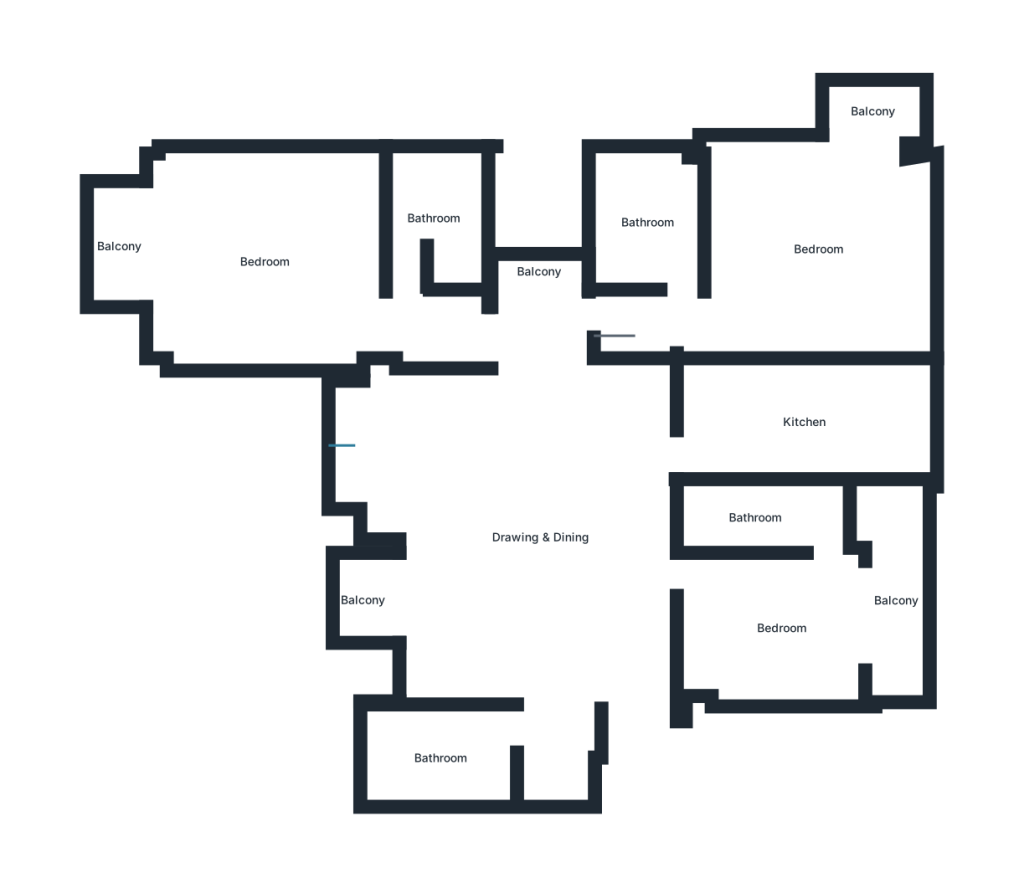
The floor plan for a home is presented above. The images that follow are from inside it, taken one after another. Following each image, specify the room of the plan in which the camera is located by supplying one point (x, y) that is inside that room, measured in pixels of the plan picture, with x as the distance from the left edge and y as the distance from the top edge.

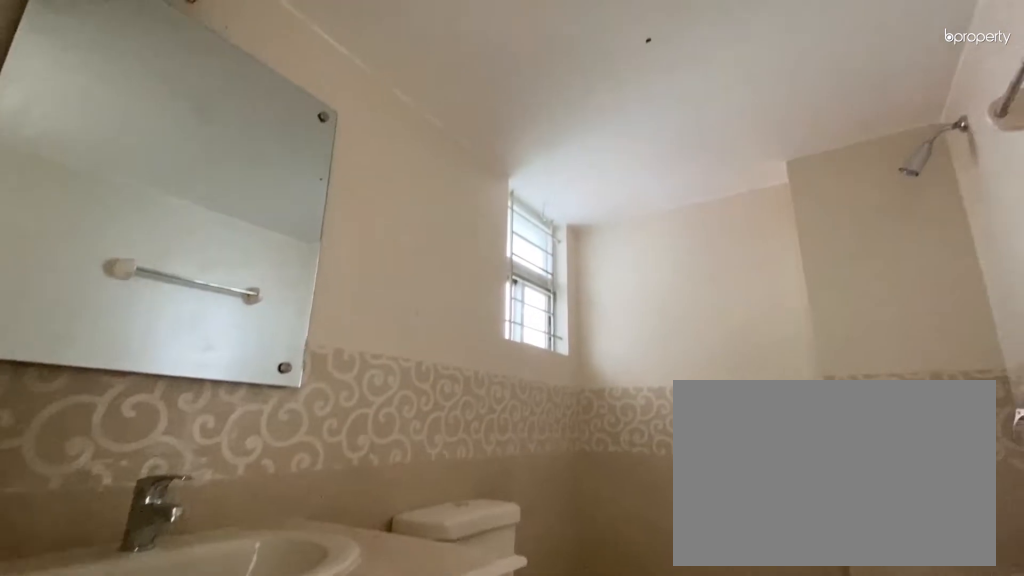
(649, 223)
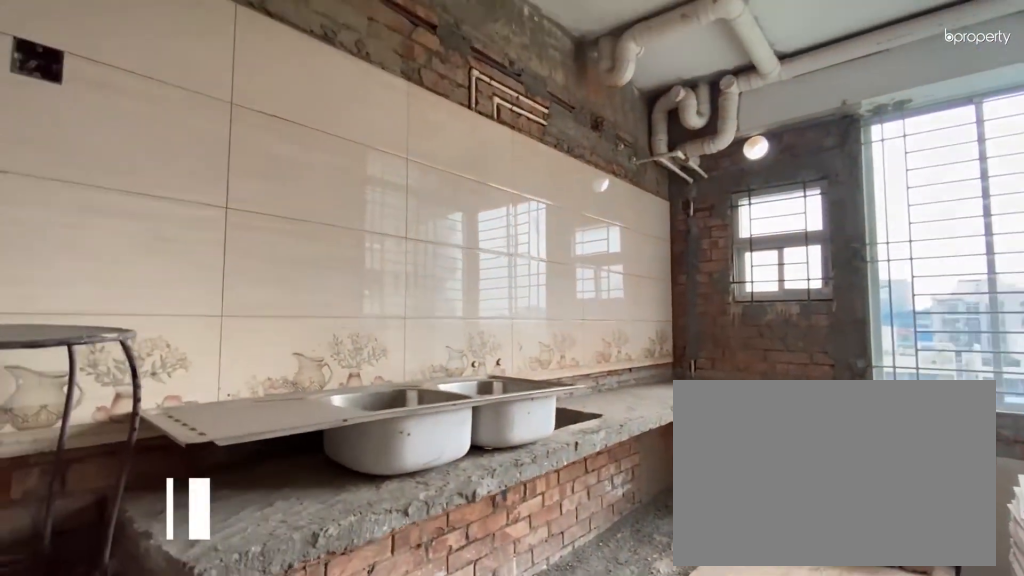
(804, 424)
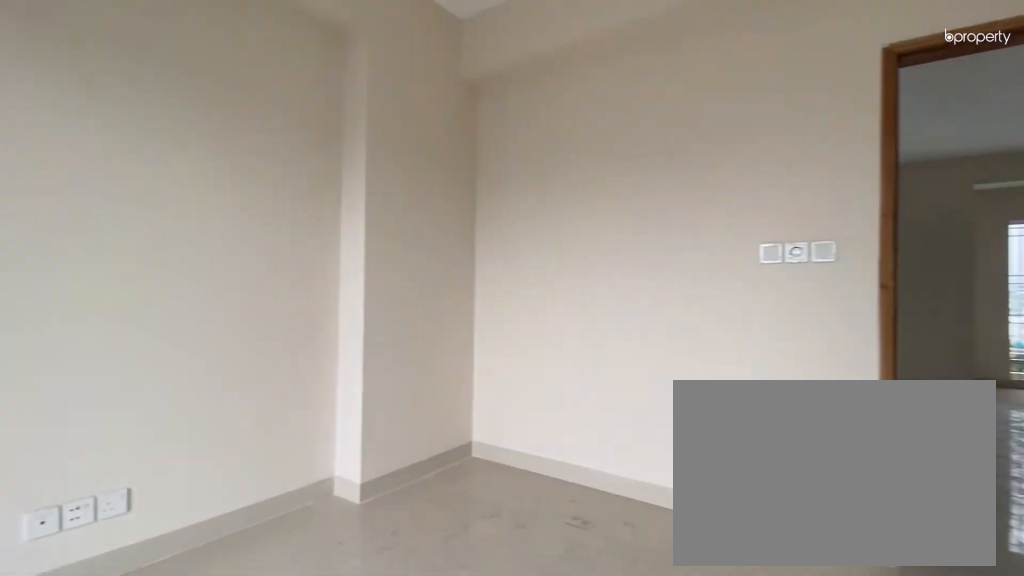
(783, 629)
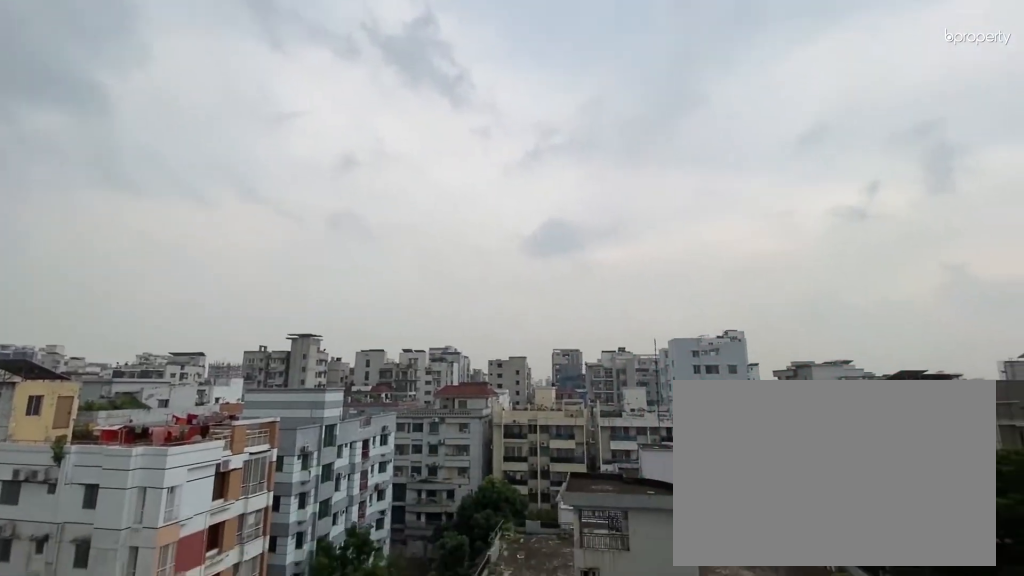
(899, 604)
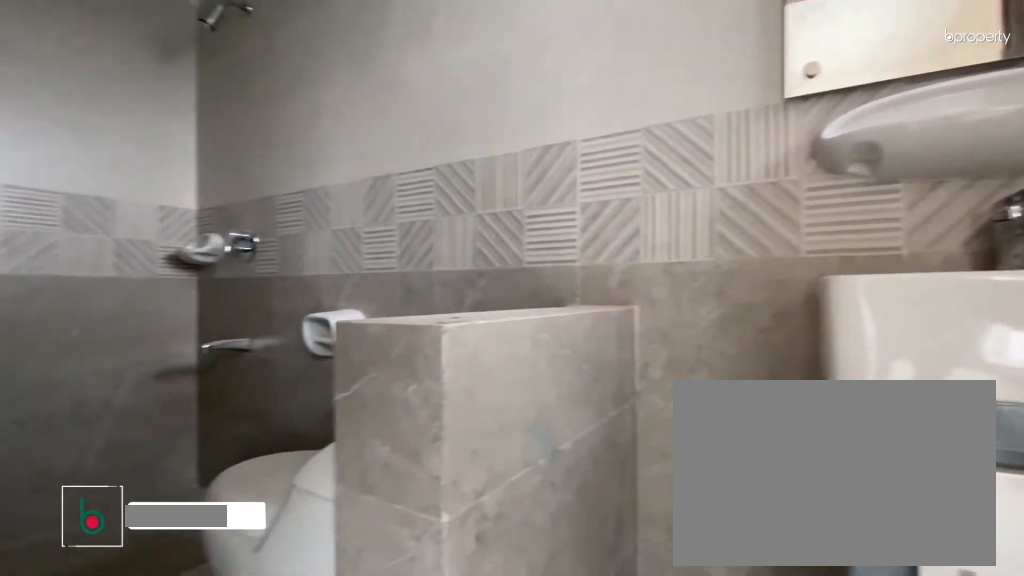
(750, 520)
